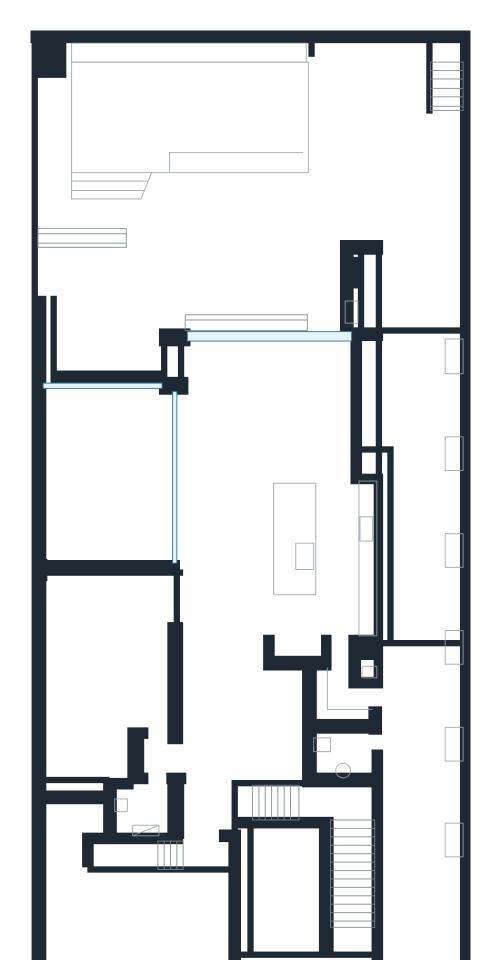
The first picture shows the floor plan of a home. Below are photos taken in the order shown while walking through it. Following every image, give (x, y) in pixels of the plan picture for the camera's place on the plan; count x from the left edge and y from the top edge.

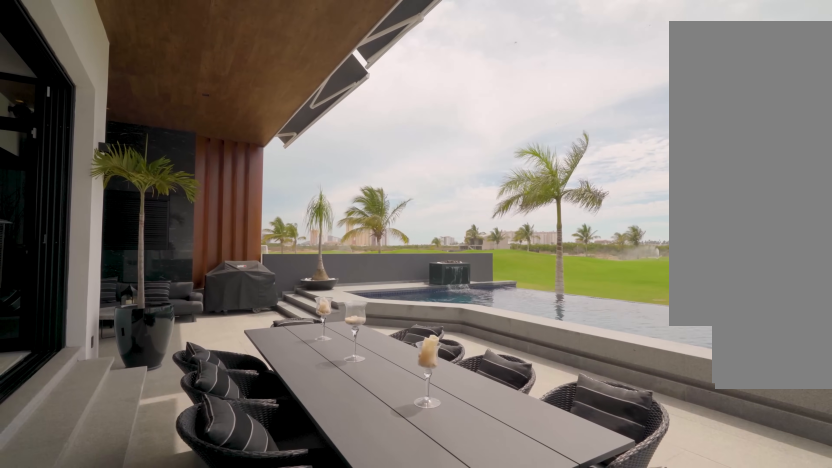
(315, 302)
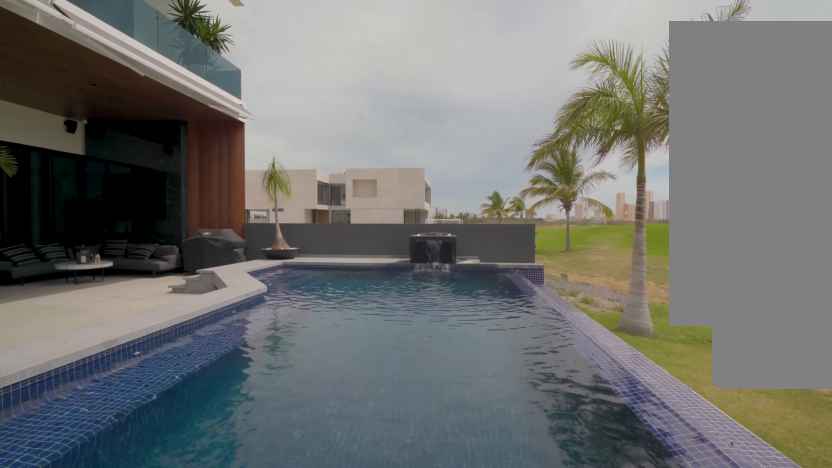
(346, 121)
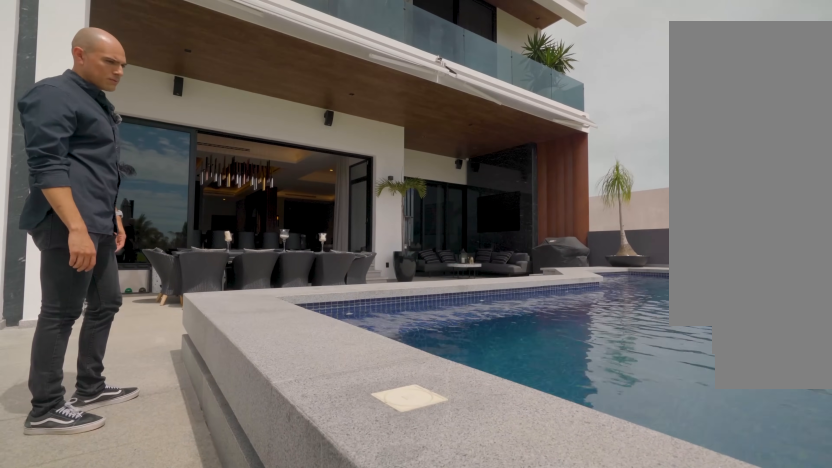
(346, 122)
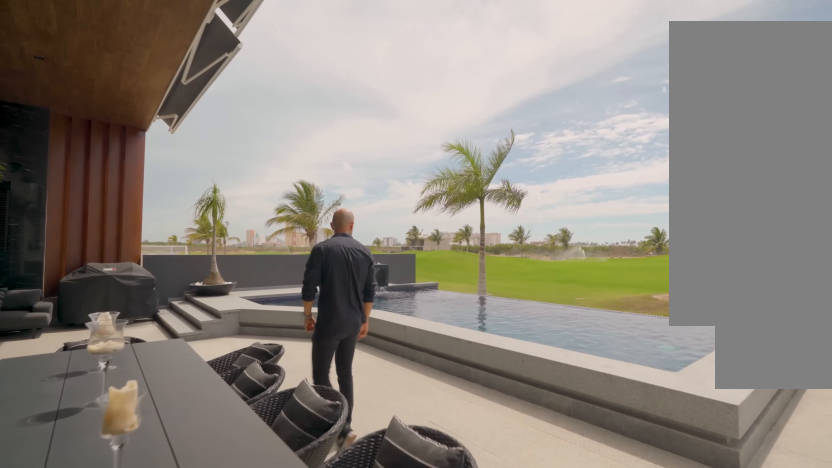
(313, 220)
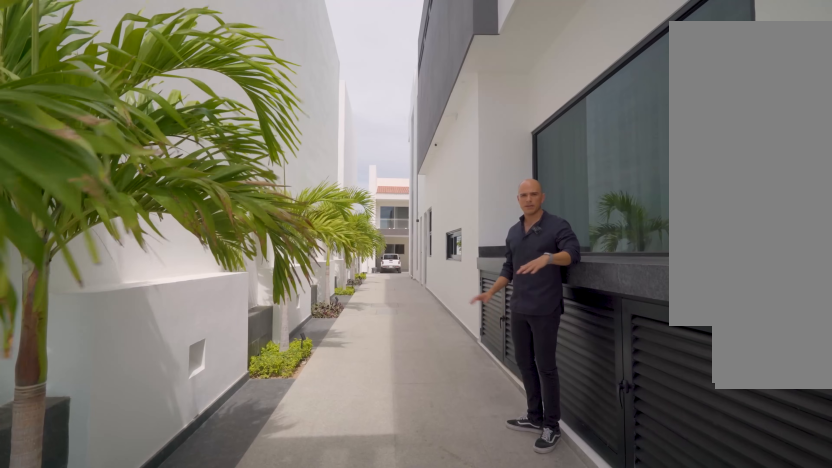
(425, 412)
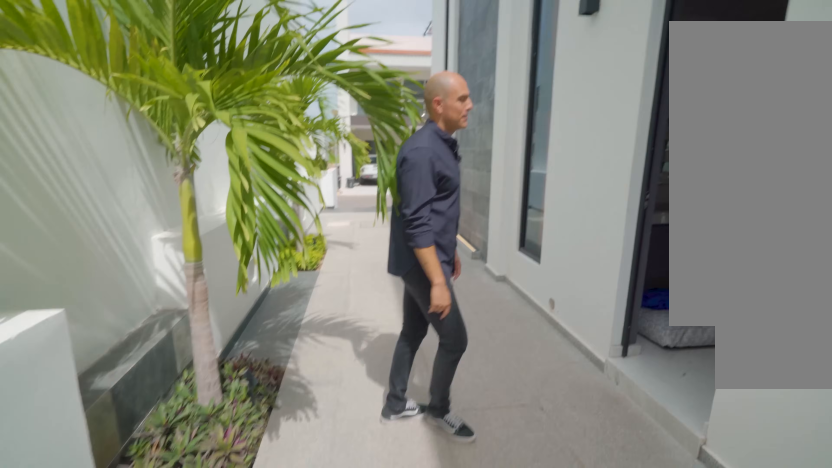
(417, 663)
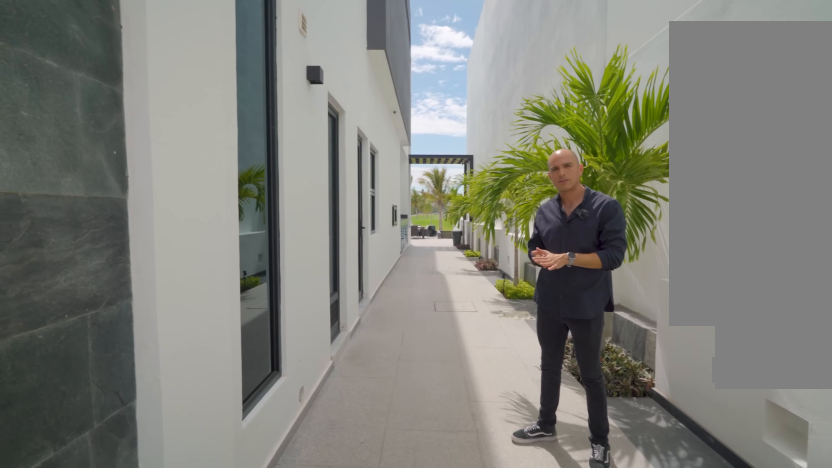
(414, 879)
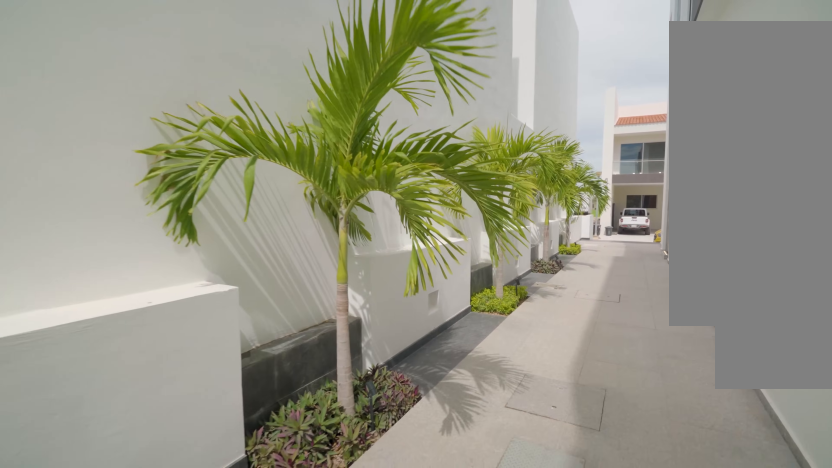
(421, 595)
